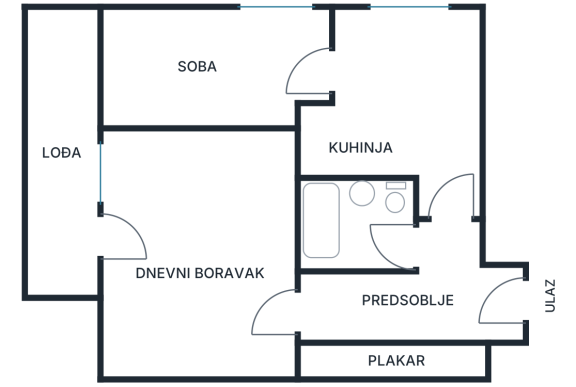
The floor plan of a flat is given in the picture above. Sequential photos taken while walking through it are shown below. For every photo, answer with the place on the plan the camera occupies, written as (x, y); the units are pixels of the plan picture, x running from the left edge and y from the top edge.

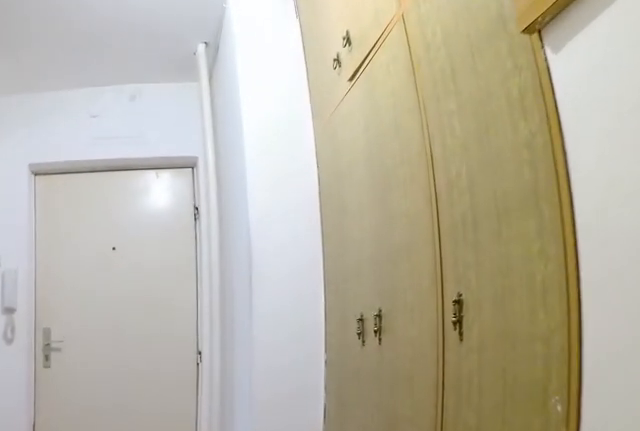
(347, 312)
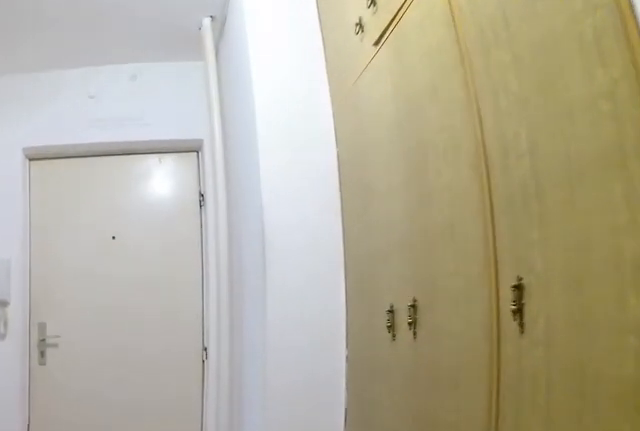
(361, 311)
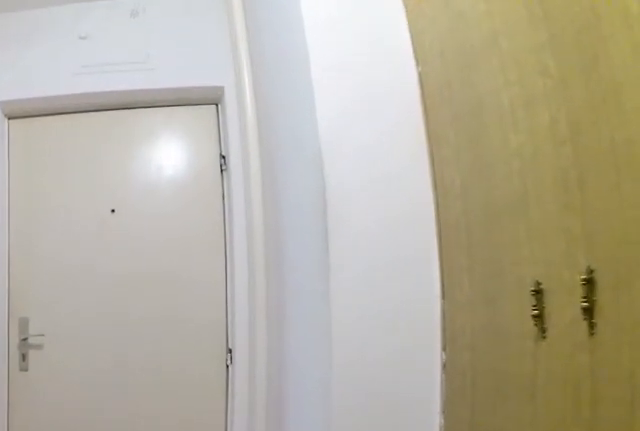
(405, 307)
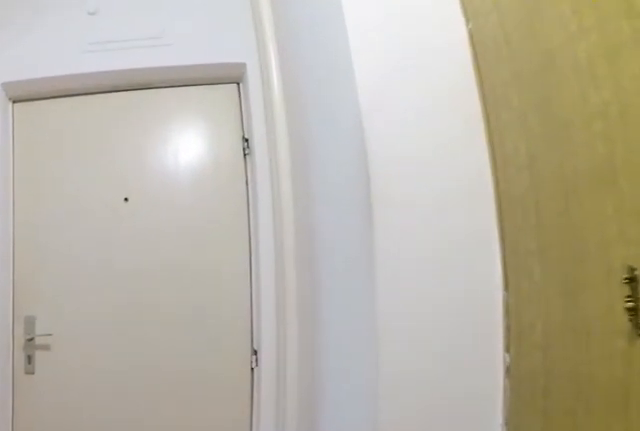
(418, 306)
